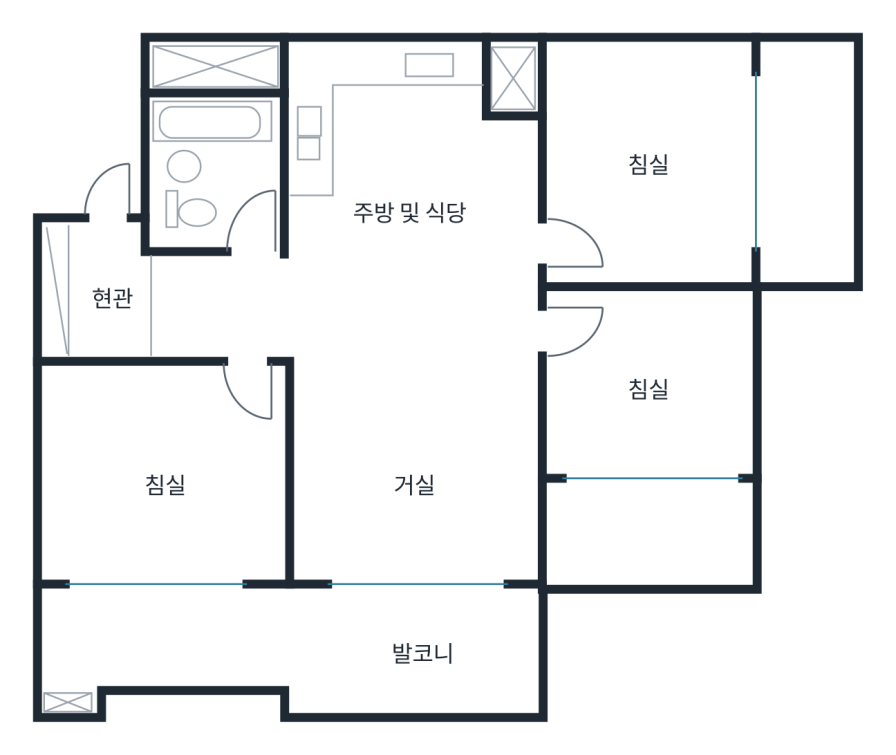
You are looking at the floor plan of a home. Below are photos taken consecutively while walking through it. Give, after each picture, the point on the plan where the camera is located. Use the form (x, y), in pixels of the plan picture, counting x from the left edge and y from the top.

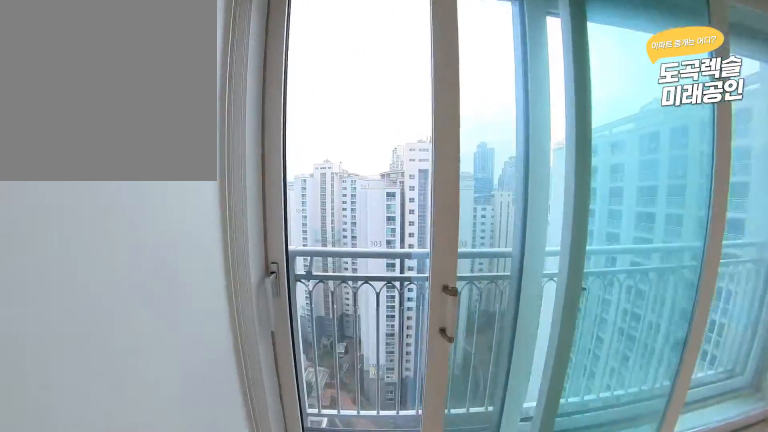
(484, 619)
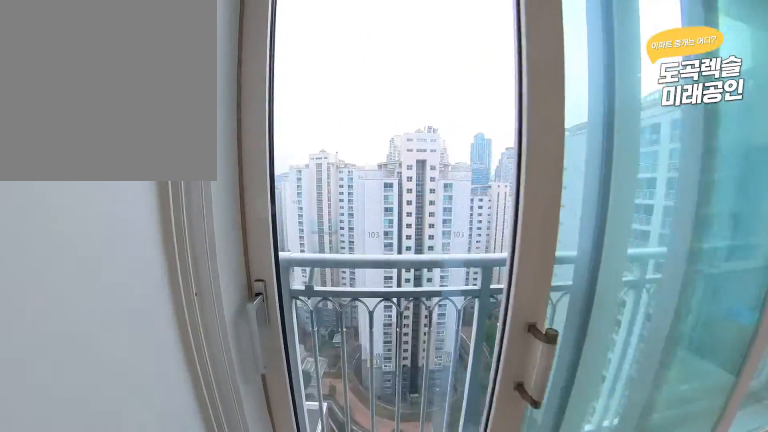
(483, 654)
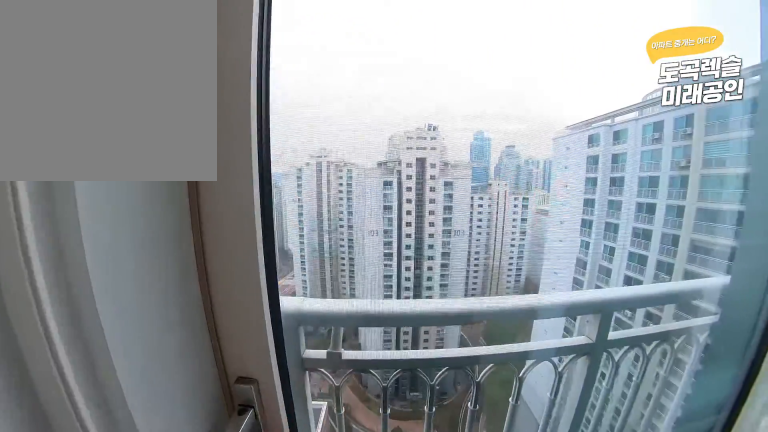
(487, 712)
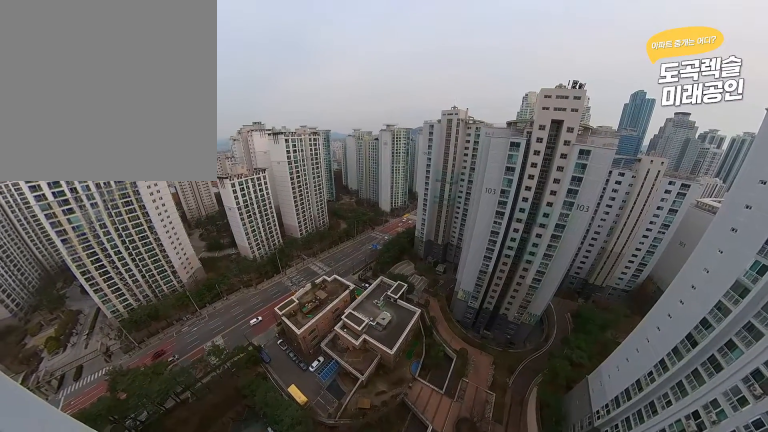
(484, 712)
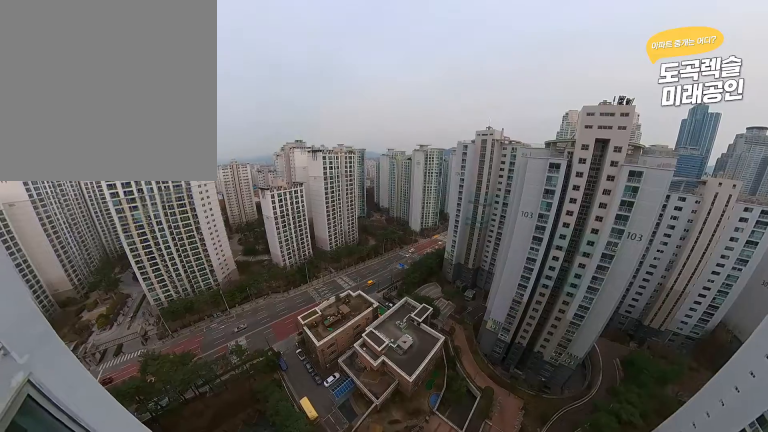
(484, 712)
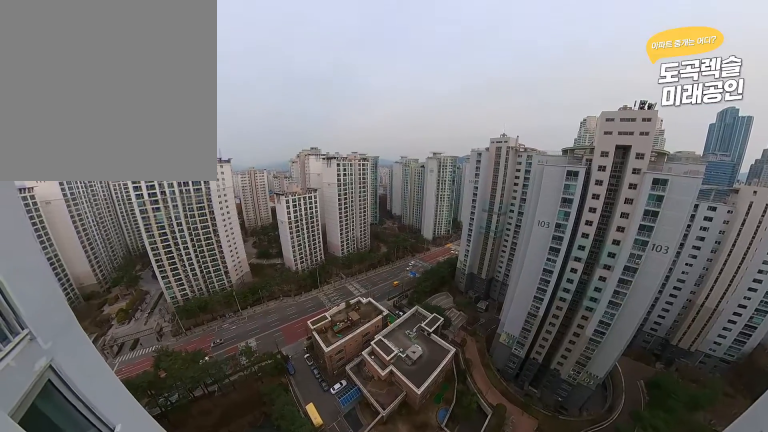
(484, 712)
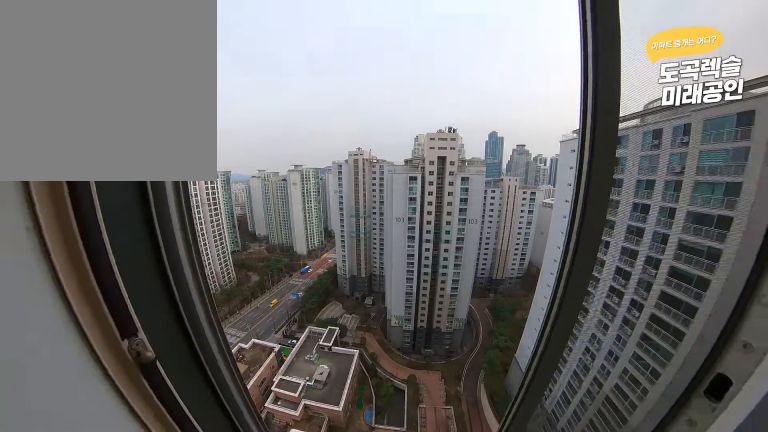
(483, 700)
